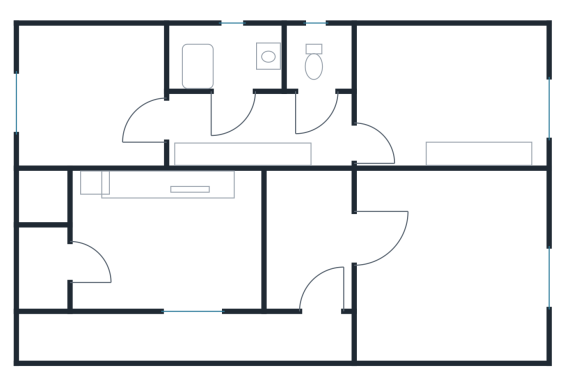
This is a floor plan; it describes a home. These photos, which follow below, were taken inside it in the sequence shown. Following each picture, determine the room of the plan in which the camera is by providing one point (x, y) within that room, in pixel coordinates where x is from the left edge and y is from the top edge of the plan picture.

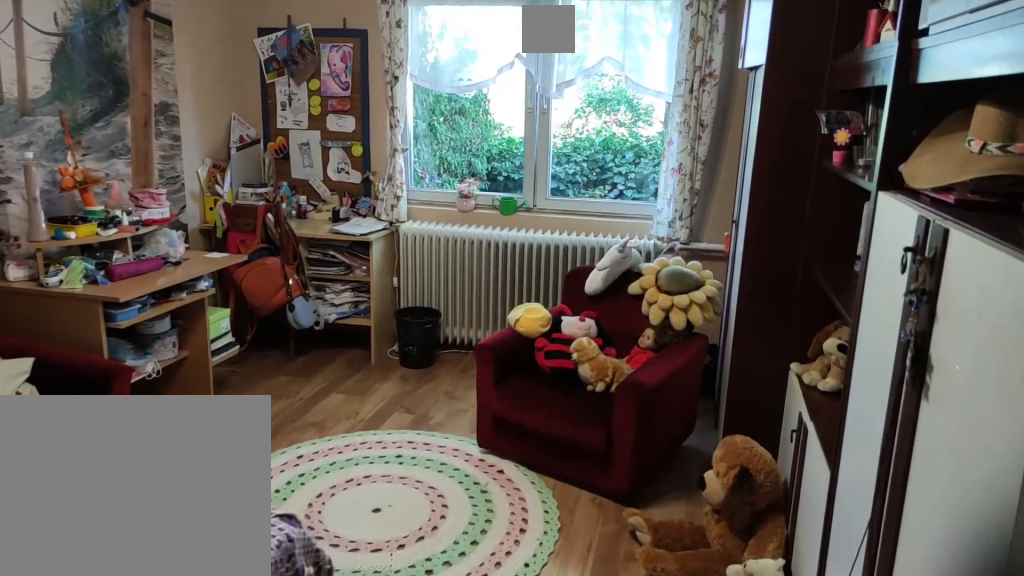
(449, 101)
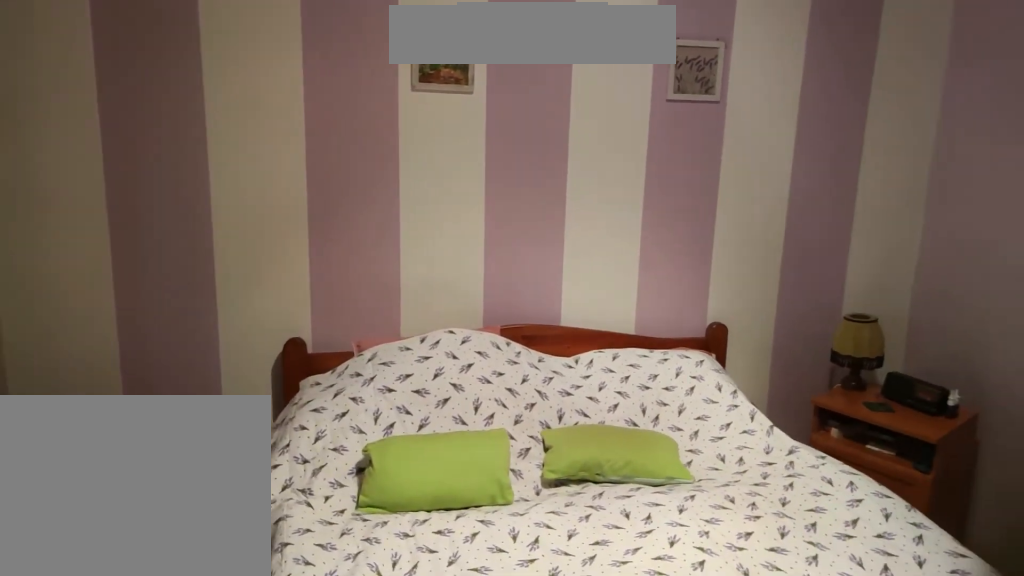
(103, 101)
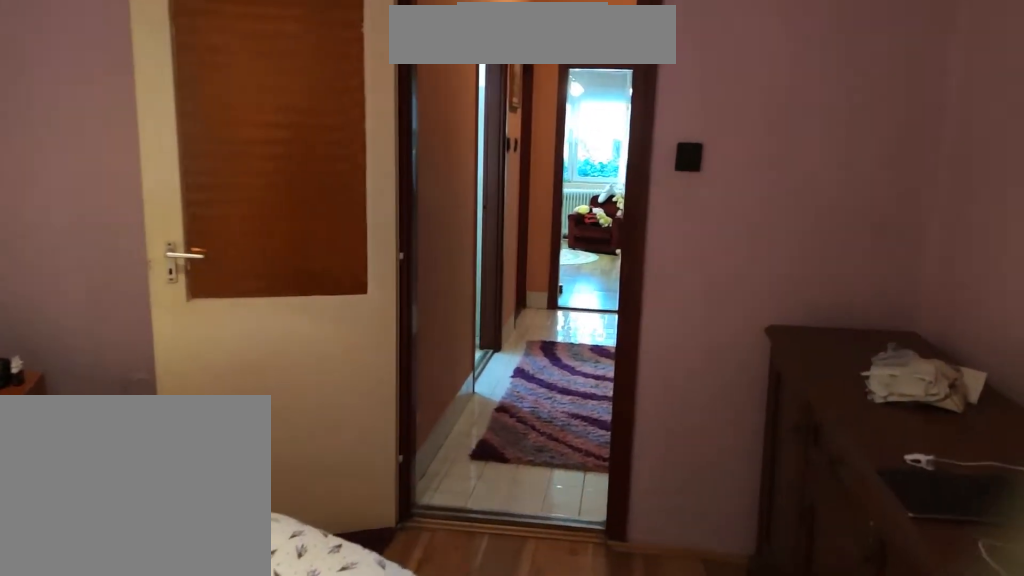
(103, 101)
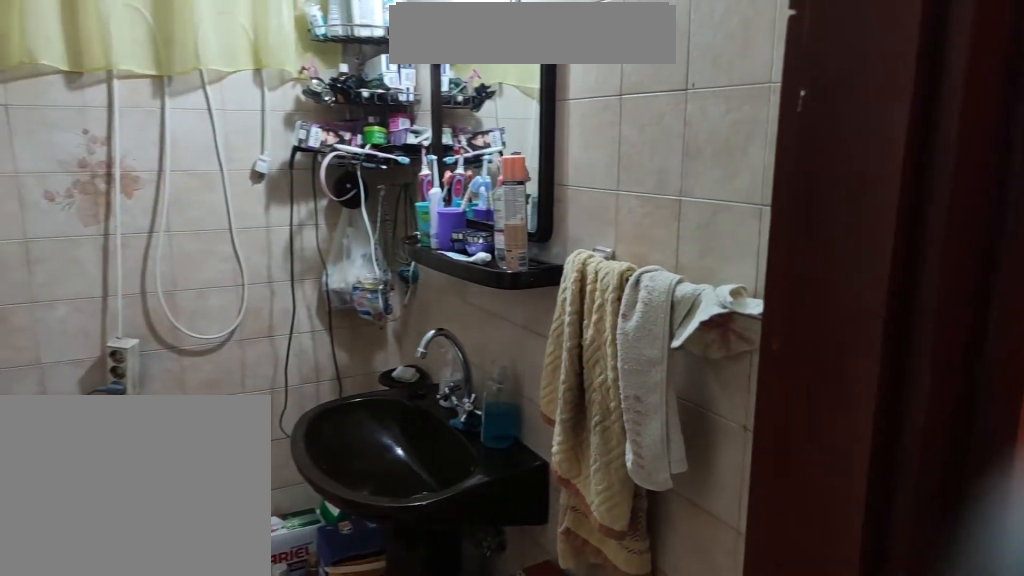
(235, 66)
